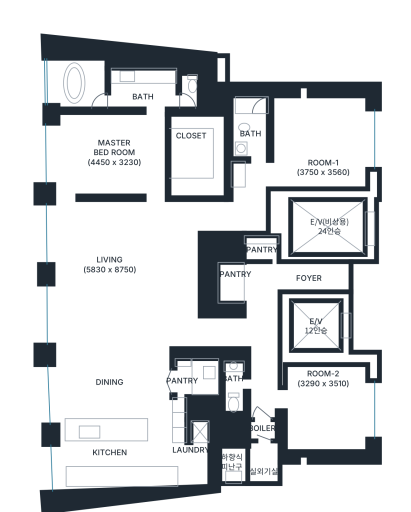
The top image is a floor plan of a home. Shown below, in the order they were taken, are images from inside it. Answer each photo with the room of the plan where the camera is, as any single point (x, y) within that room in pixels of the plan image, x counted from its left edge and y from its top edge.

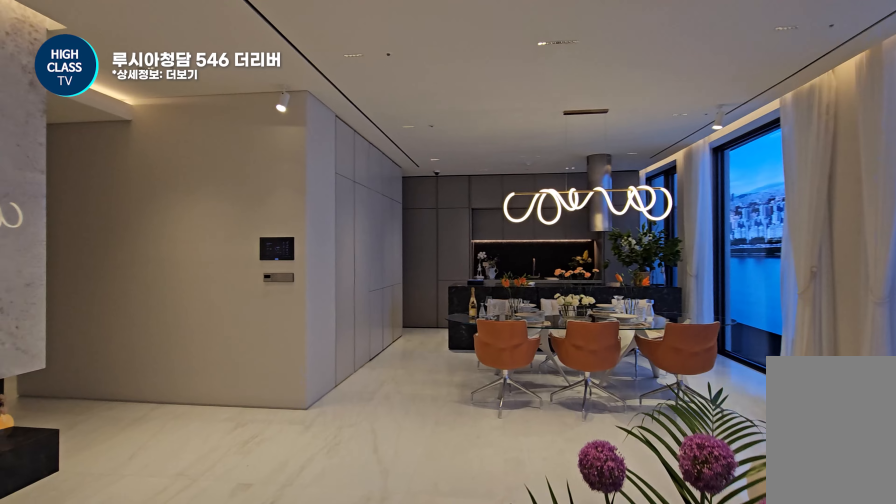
(124, 270)
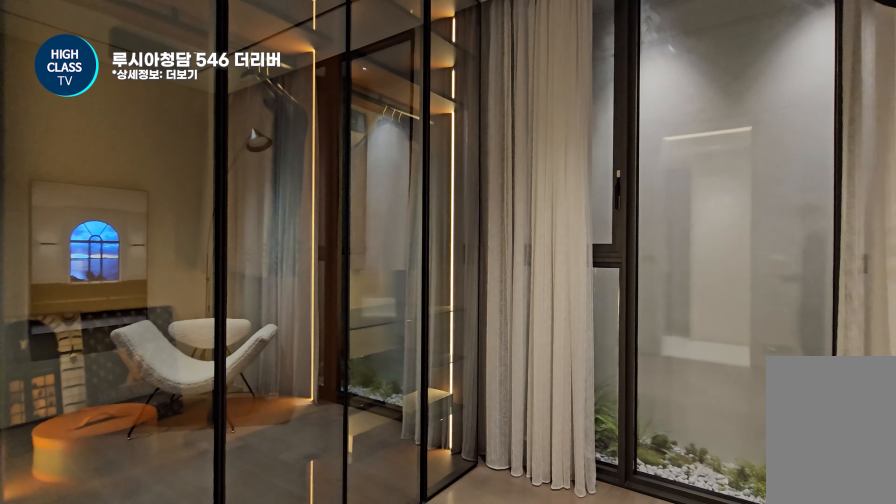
(324, 406)
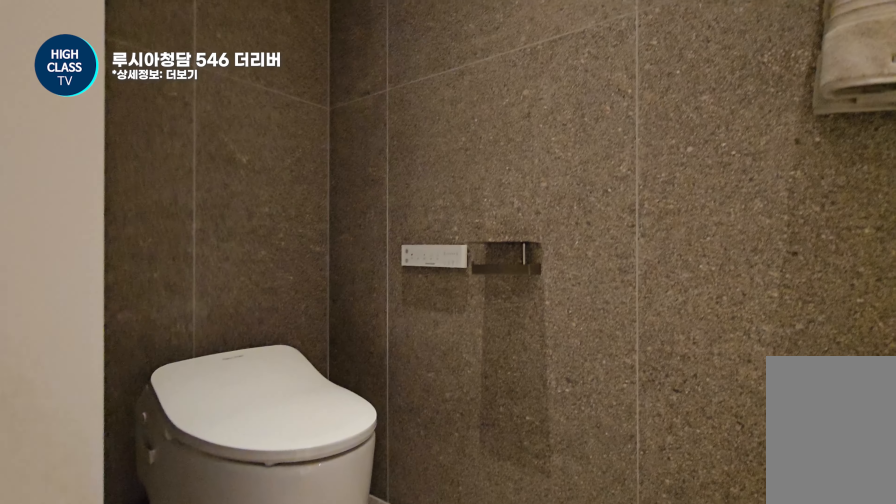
(235, 383)
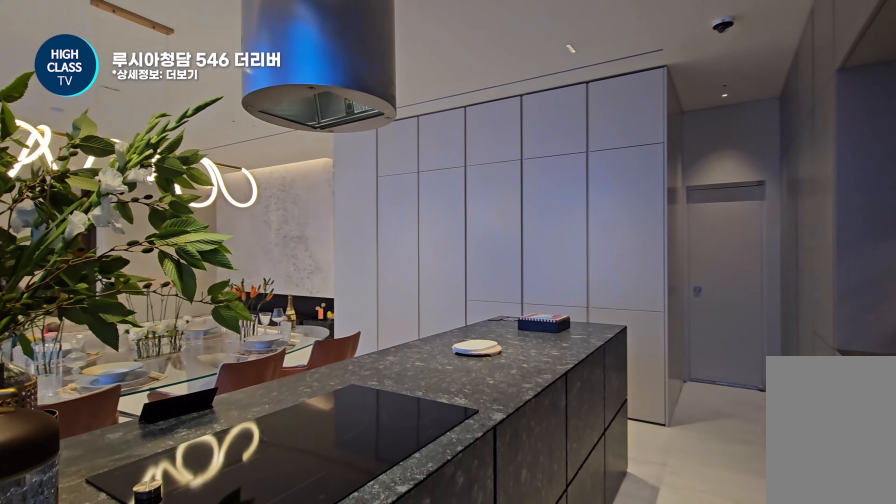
(129, 404)
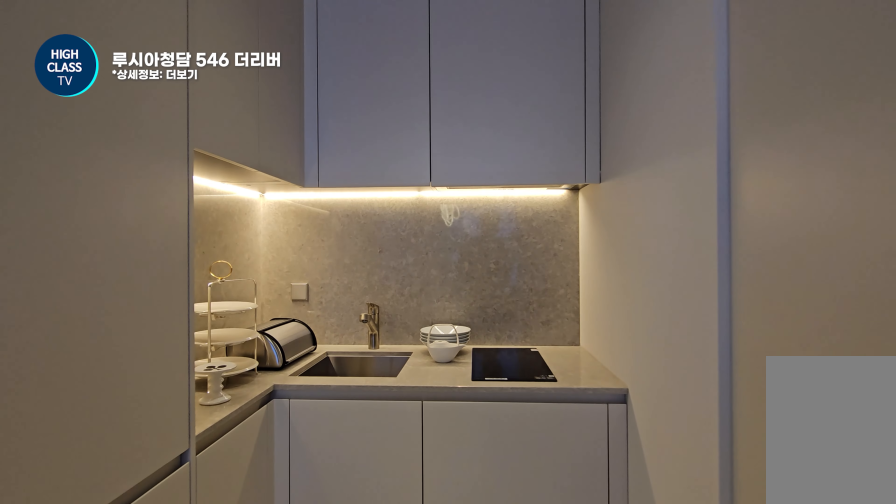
(129, 404)
